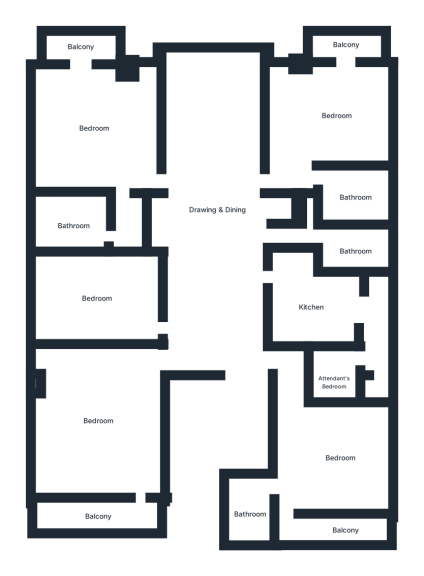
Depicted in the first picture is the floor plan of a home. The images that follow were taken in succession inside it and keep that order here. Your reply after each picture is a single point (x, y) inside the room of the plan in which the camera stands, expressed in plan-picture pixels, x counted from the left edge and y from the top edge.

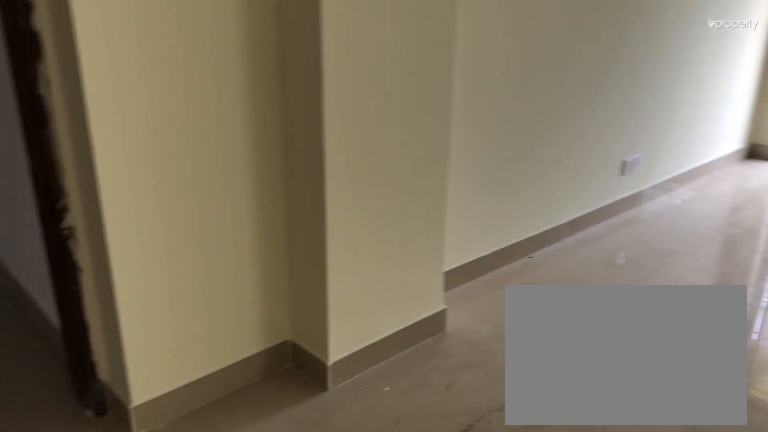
(98, 417)
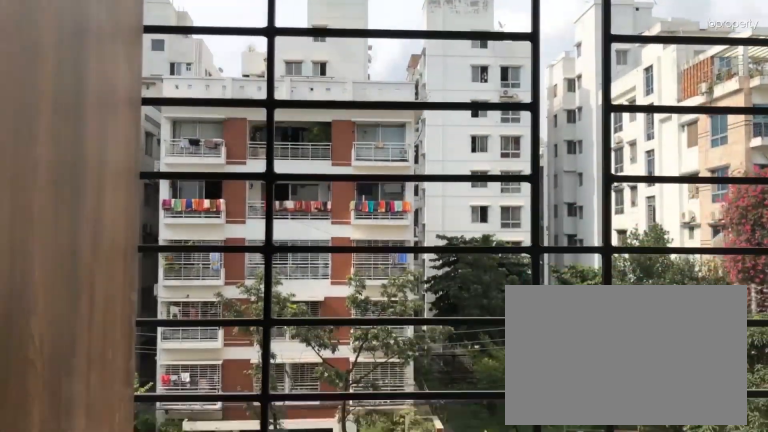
(95, 512)
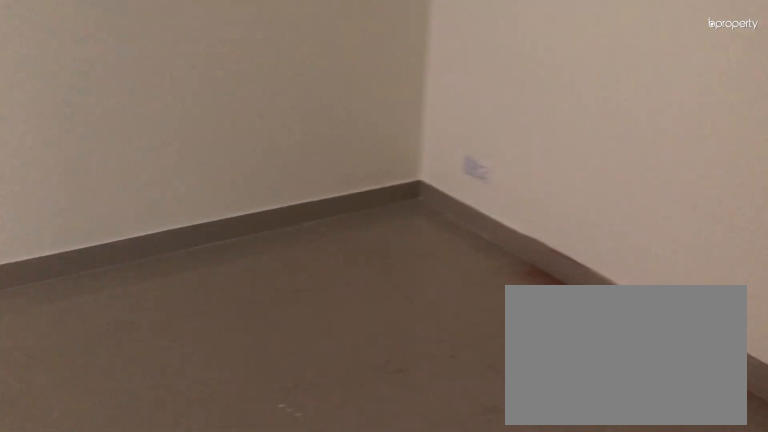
(95, 298)
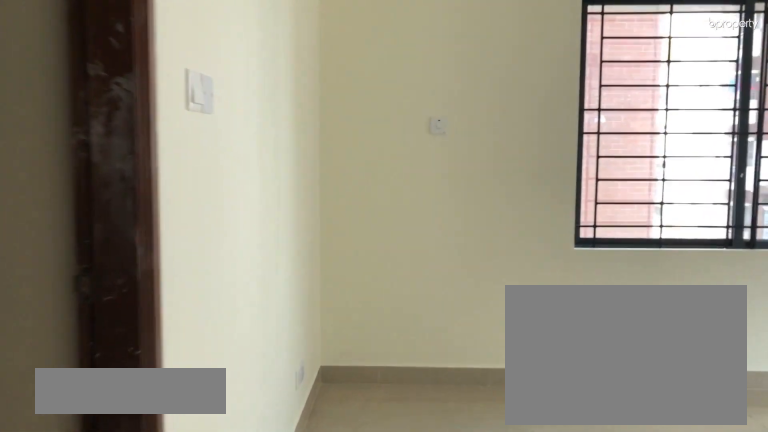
(92, 124)
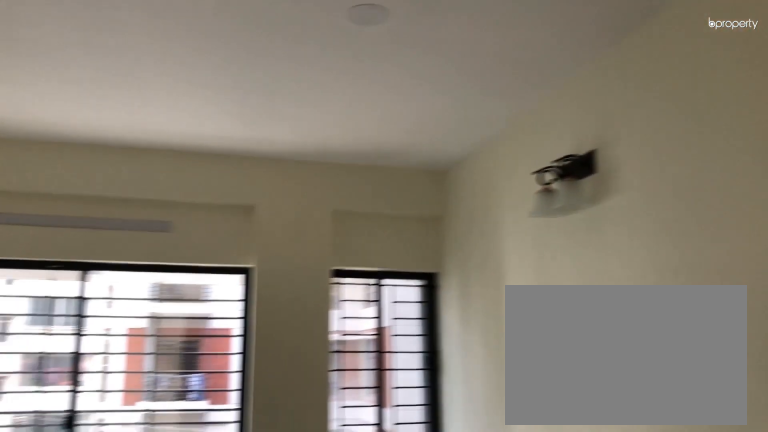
(92, 124)
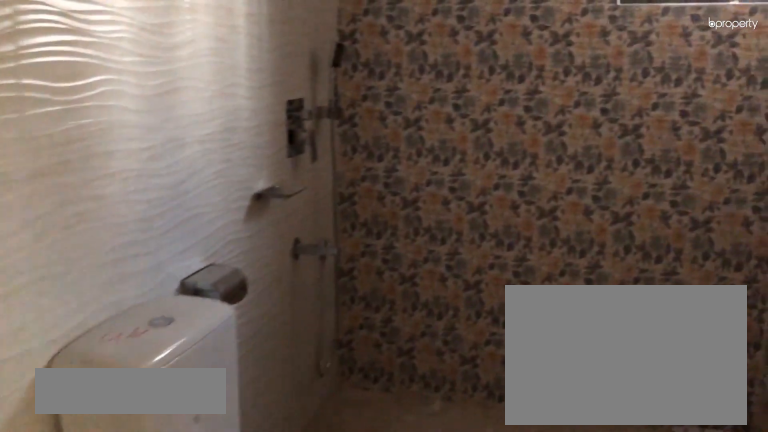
(73, 221)
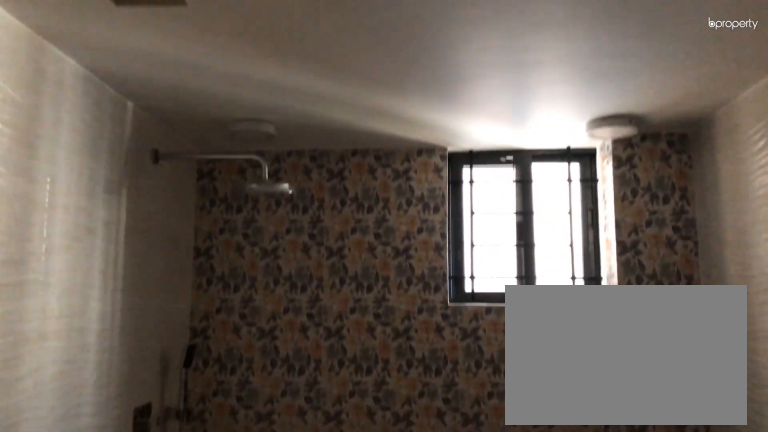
(73, 221)
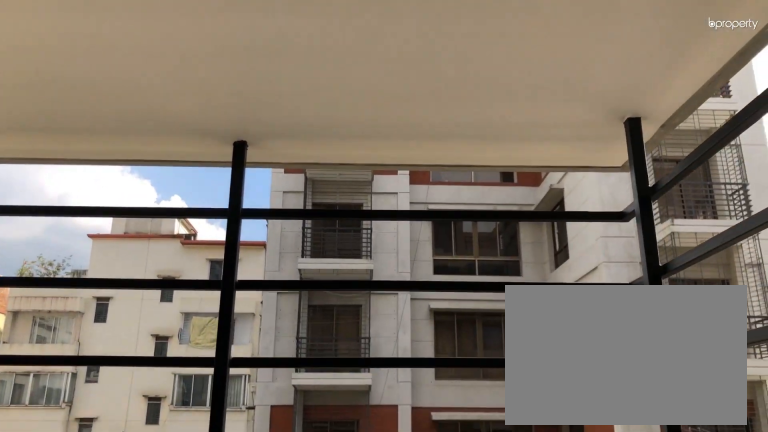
(78, 44)
